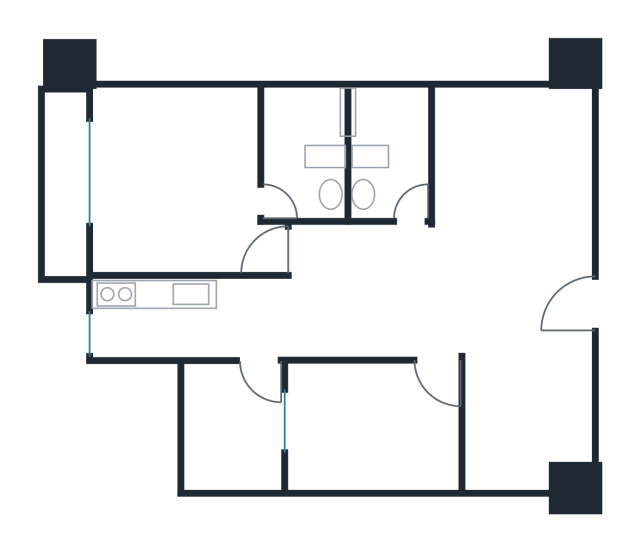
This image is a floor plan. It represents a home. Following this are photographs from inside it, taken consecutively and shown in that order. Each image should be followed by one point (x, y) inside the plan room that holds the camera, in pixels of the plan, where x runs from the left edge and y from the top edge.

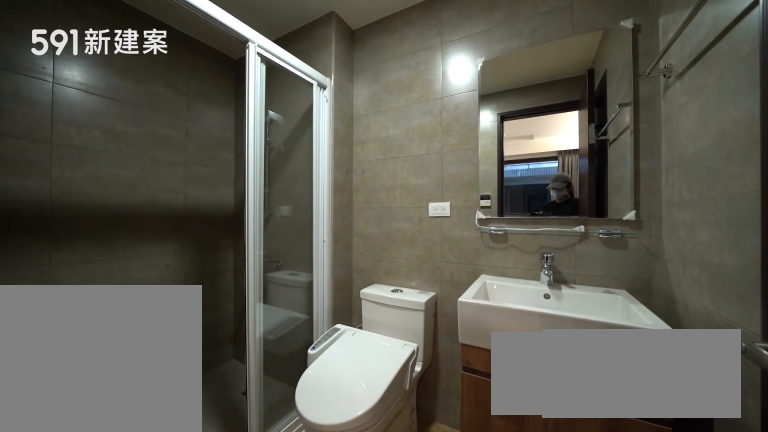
(306, 148)
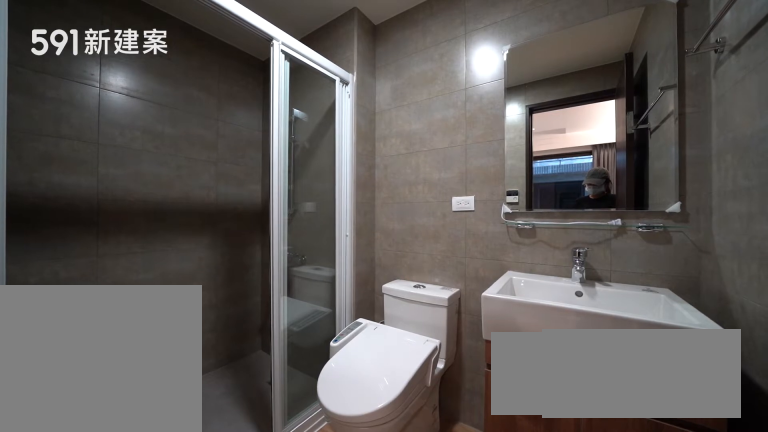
(306, 148)
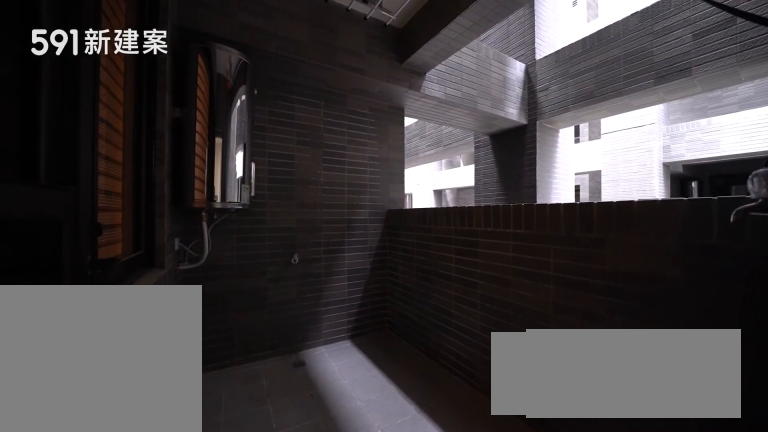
(231, 430)
